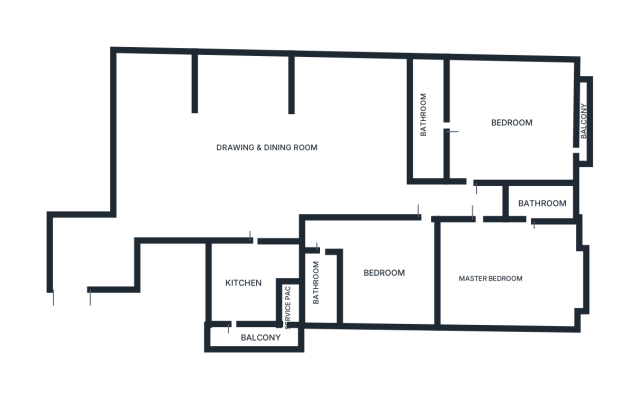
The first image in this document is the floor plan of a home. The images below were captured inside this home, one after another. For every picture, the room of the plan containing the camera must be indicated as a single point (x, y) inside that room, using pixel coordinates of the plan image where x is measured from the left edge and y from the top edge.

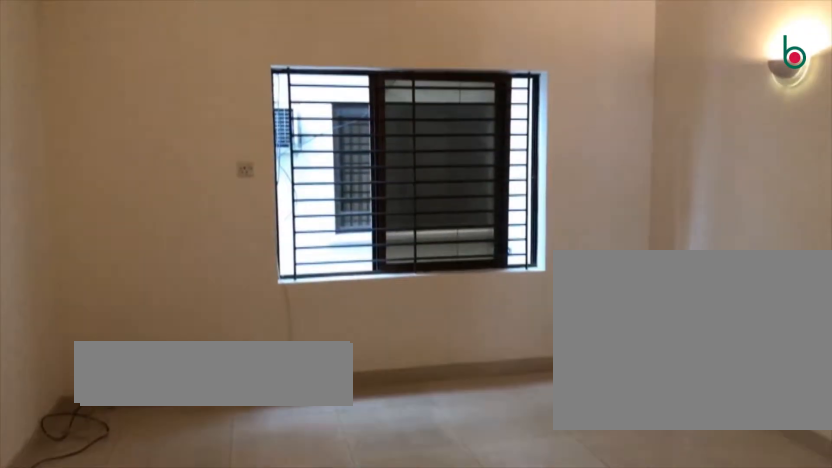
(381, 257)
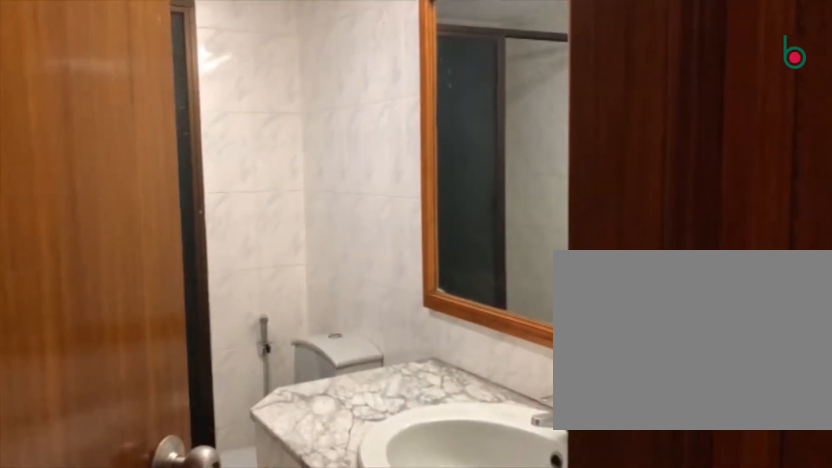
(324, 275)
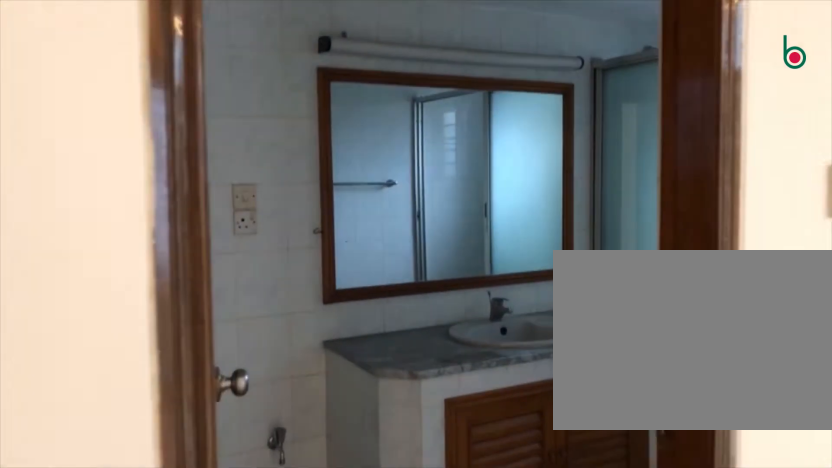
(529, 215)
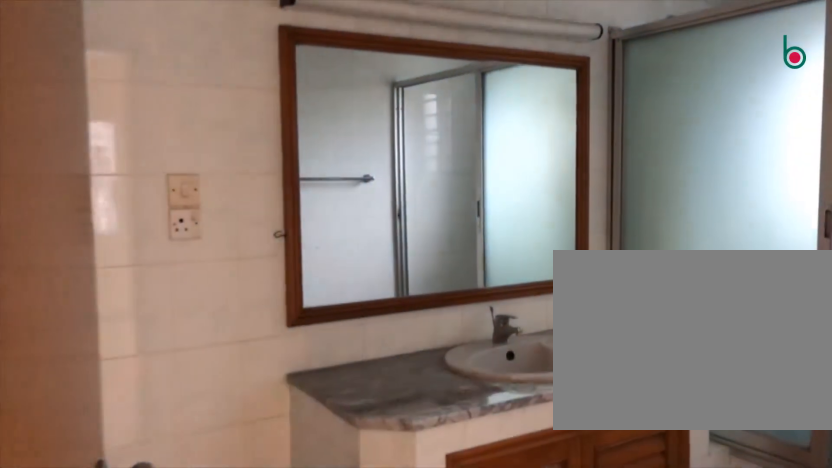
(529, 215)
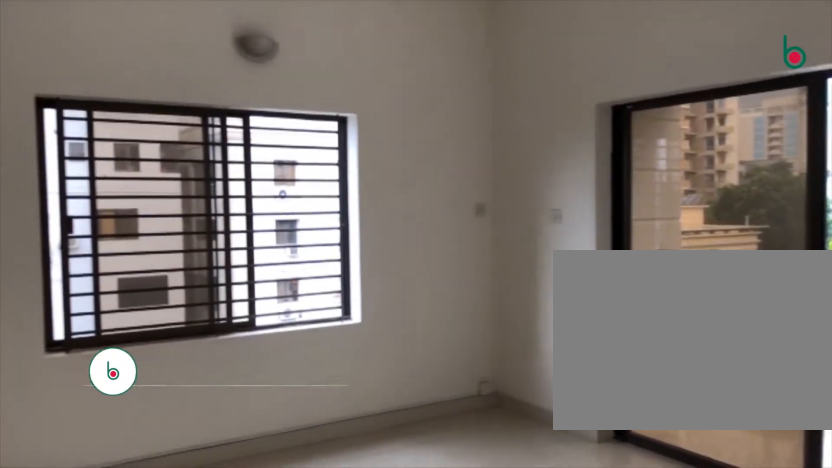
(497, 144)
